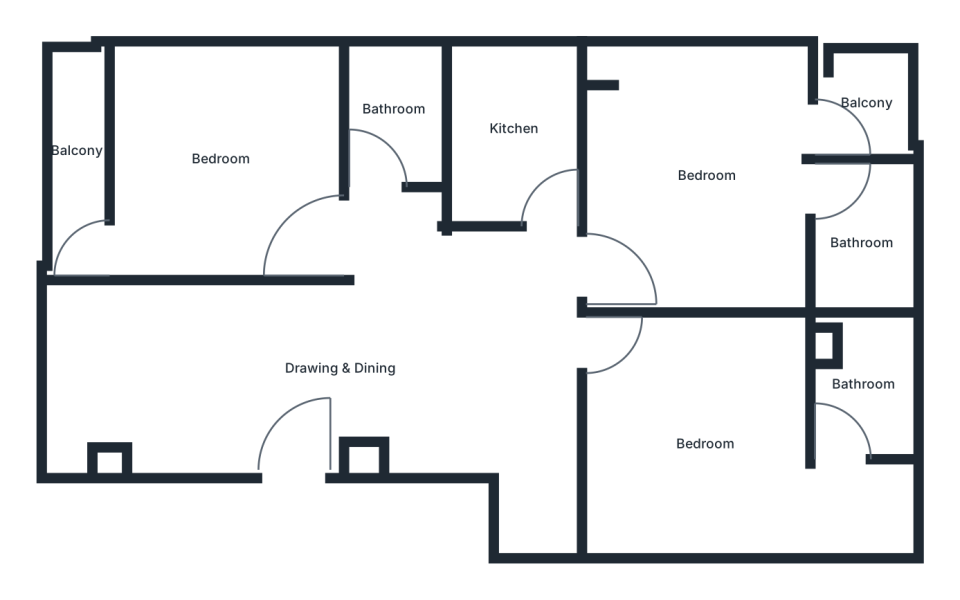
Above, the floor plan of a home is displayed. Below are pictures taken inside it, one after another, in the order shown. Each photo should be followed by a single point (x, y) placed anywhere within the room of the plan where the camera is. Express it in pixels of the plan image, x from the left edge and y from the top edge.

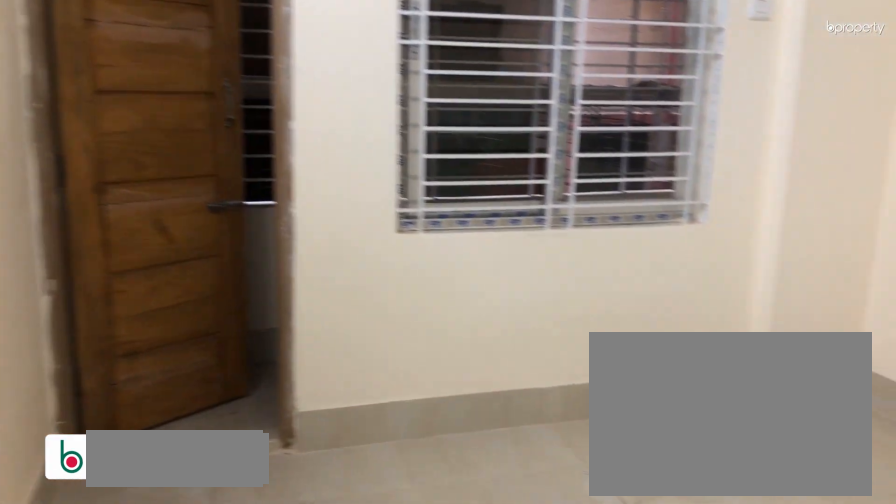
(224, 159)
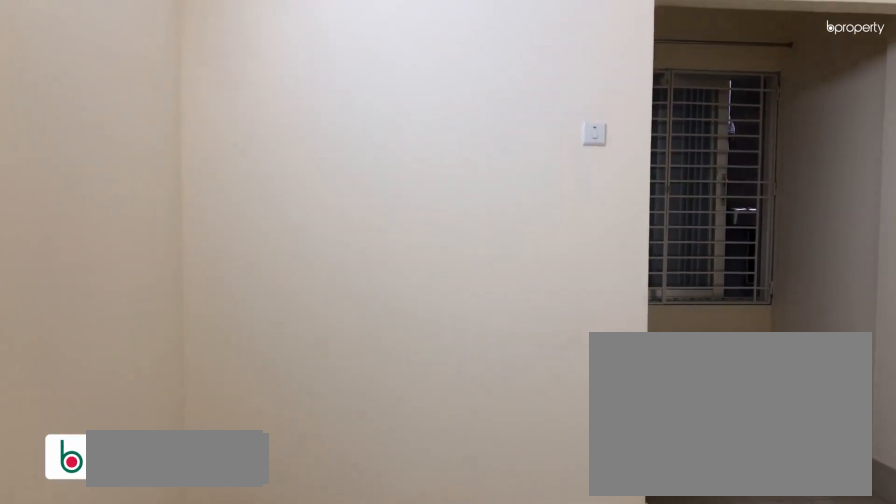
(706, 441)
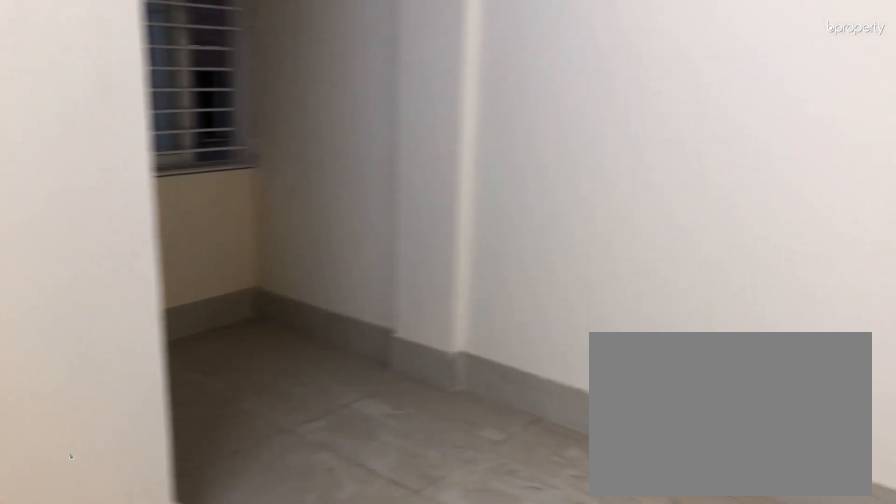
(706, 441)
